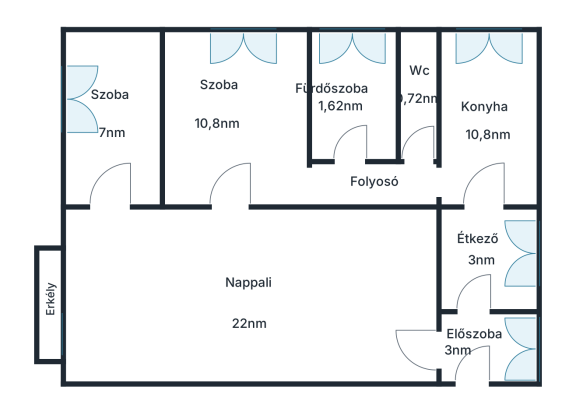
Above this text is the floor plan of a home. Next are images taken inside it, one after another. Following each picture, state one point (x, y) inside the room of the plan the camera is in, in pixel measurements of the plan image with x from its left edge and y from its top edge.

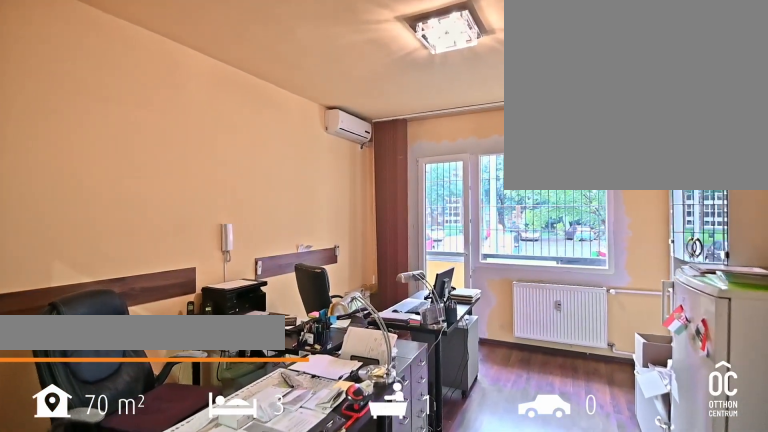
(243, 301)
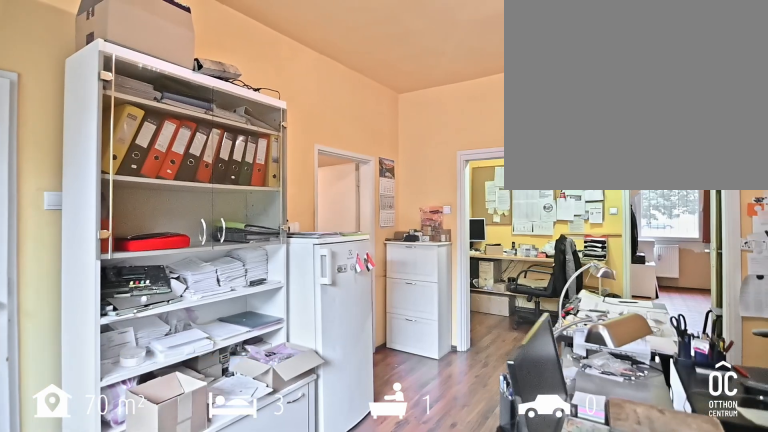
(243, 300)
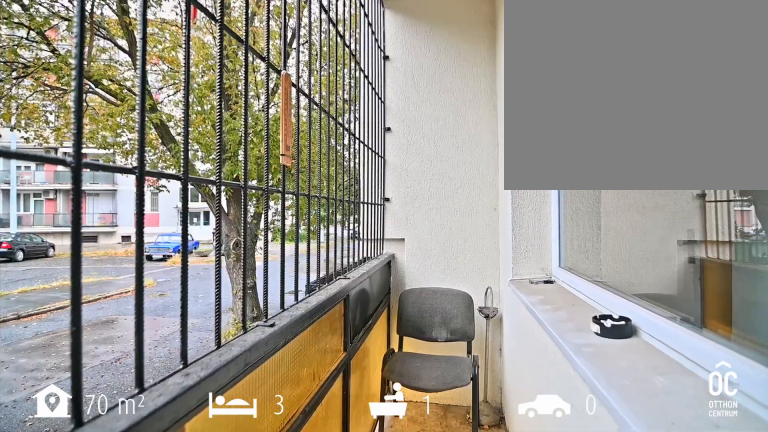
(50, 306)
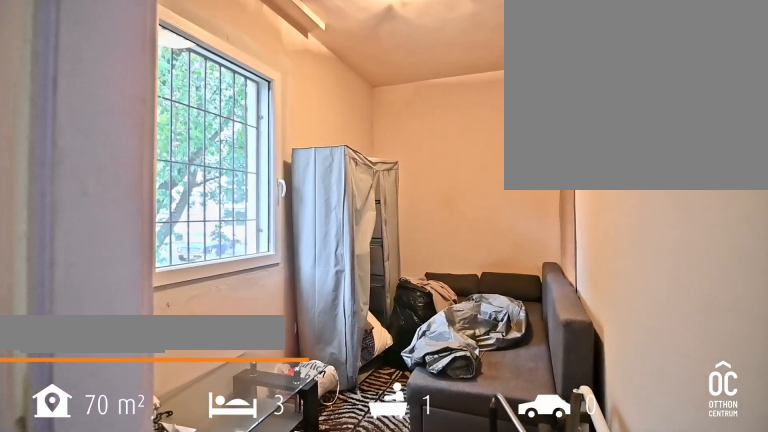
(117, 113)
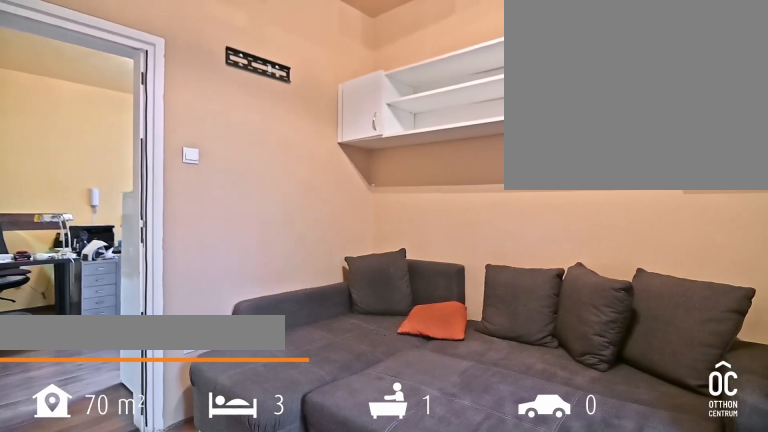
(237, 120)
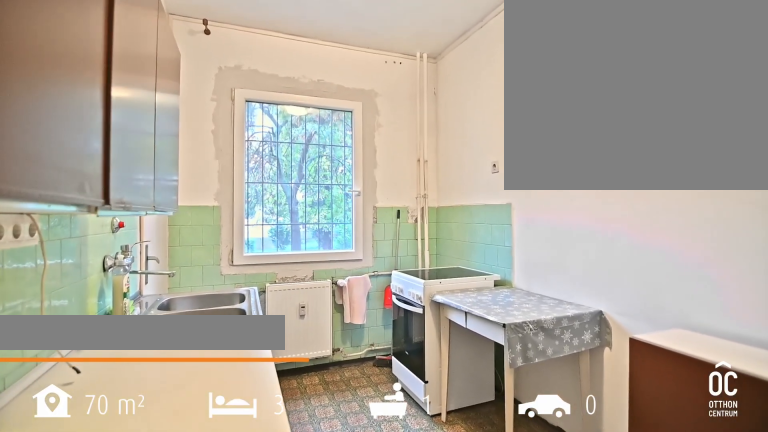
(486, 118)
